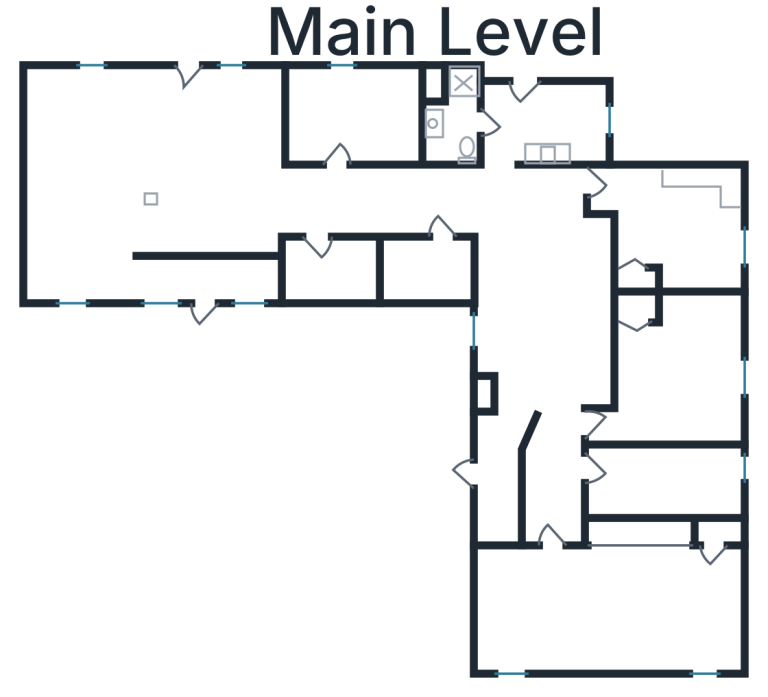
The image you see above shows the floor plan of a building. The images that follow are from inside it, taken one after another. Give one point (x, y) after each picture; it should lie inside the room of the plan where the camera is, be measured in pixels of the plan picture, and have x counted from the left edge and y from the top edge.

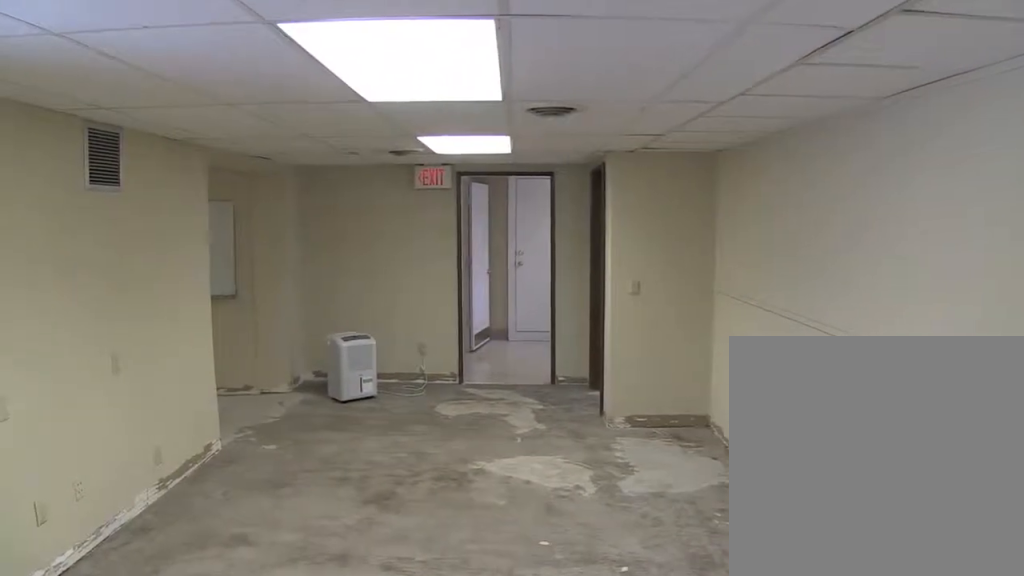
(542, 291)
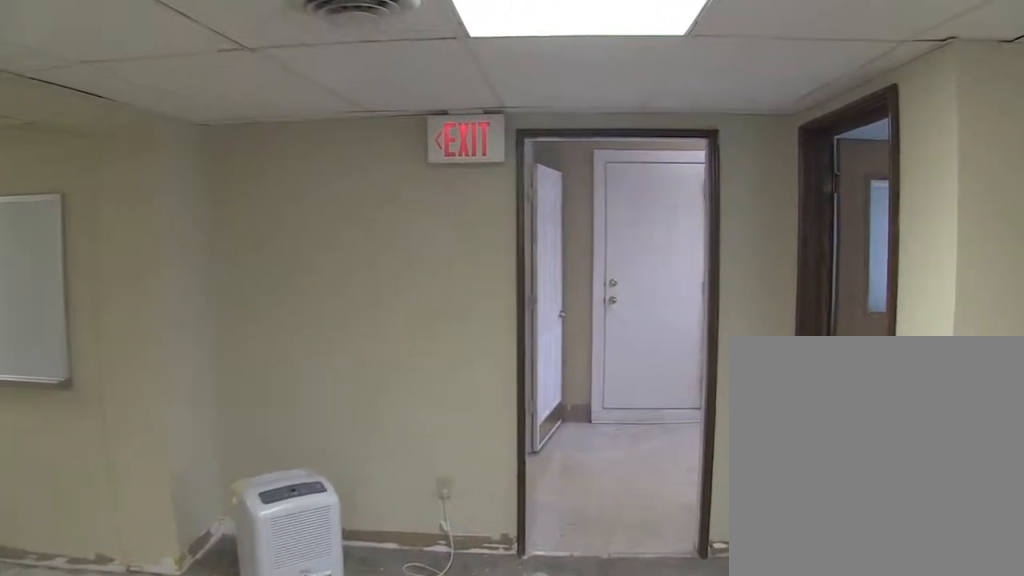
(542, 291)
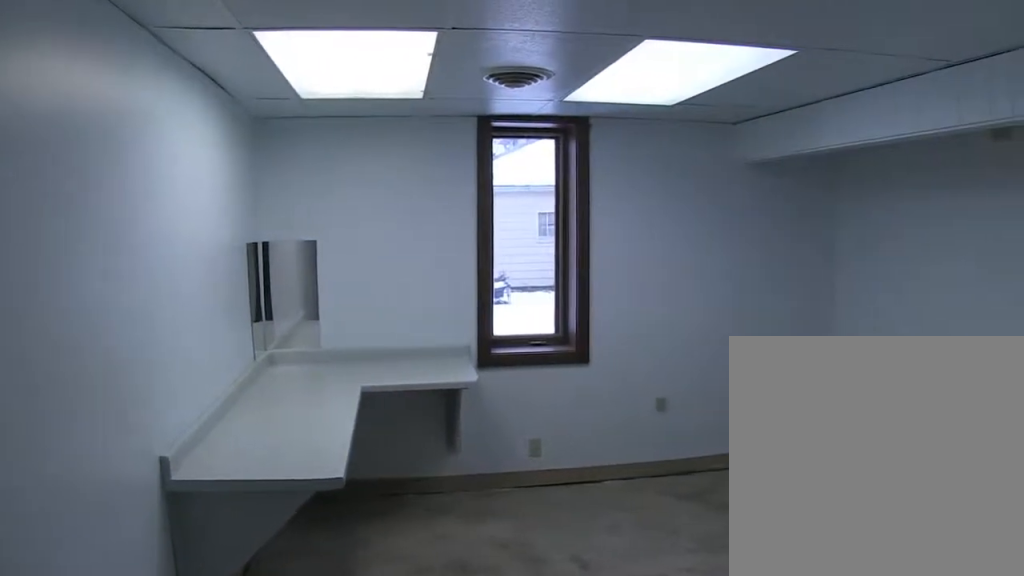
(671, 221)
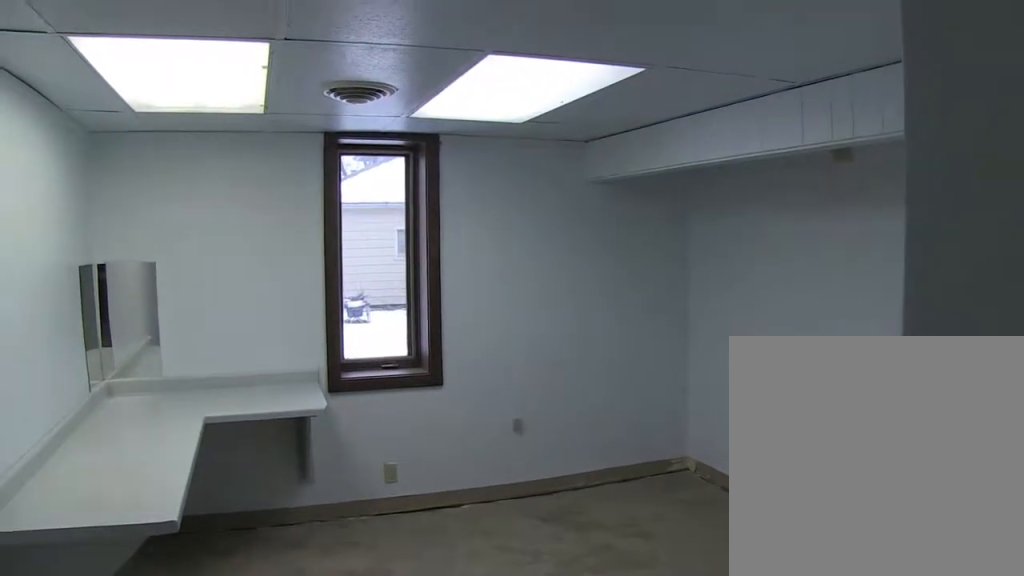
(671, 221)
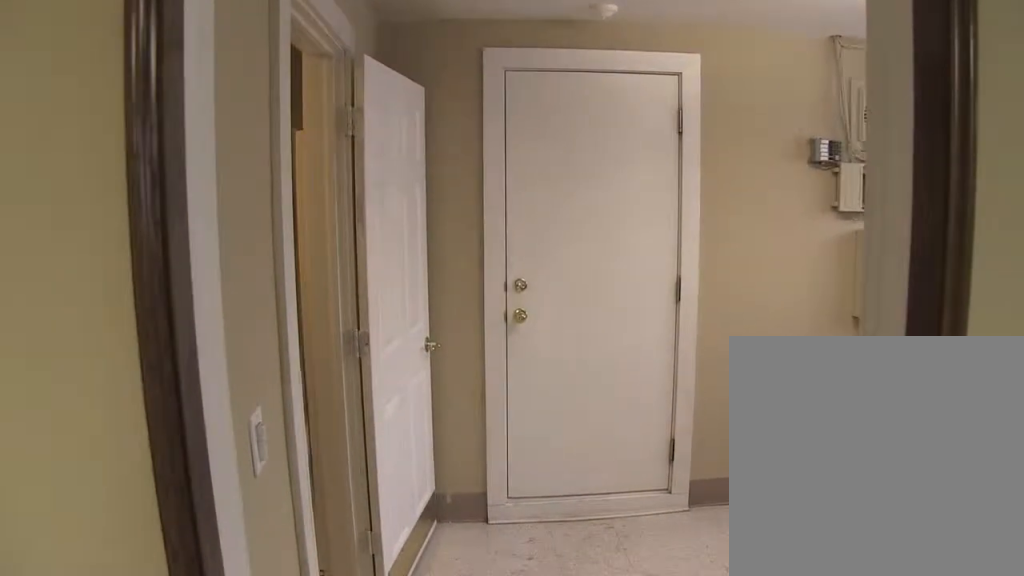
(545, 122)
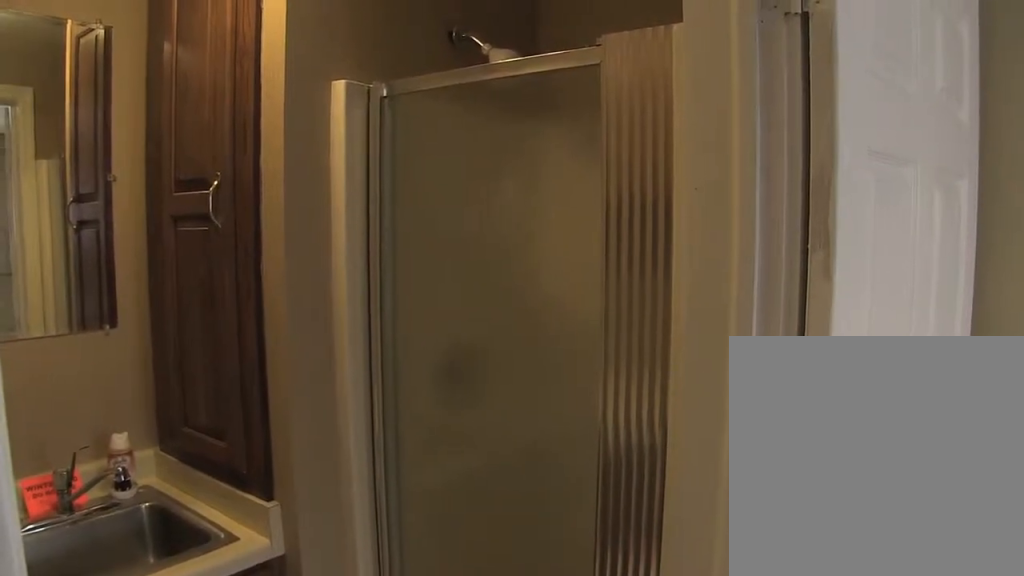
(452, 120)
